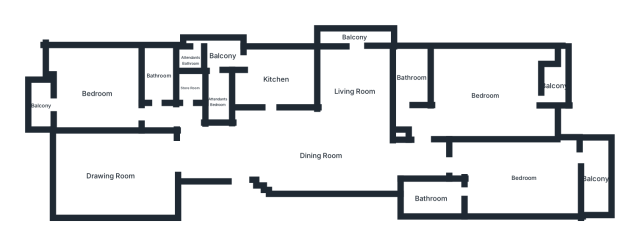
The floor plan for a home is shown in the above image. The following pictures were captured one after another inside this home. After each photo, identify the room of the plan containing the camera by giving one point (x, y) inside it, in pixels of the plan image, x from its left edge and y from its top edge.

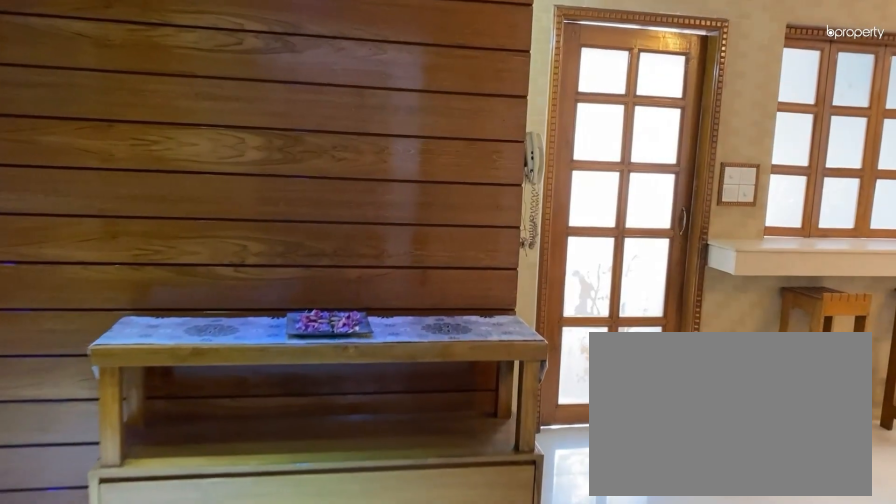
(243, 157)
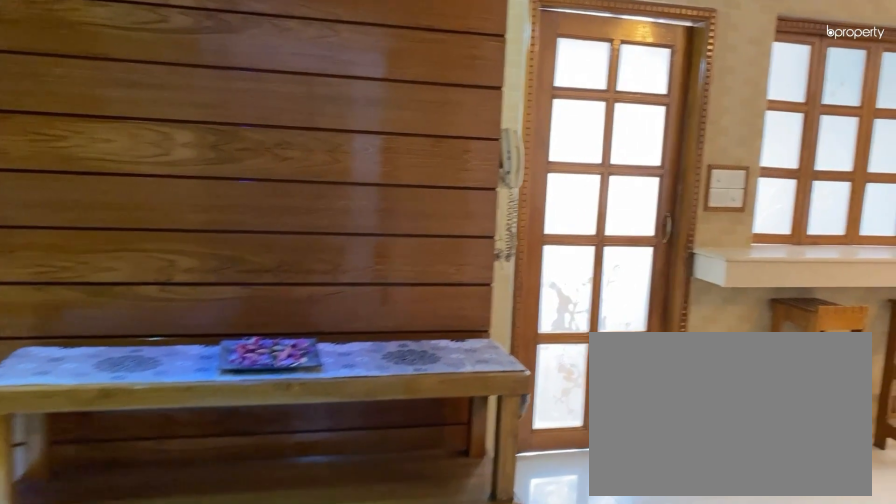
(243, 157)
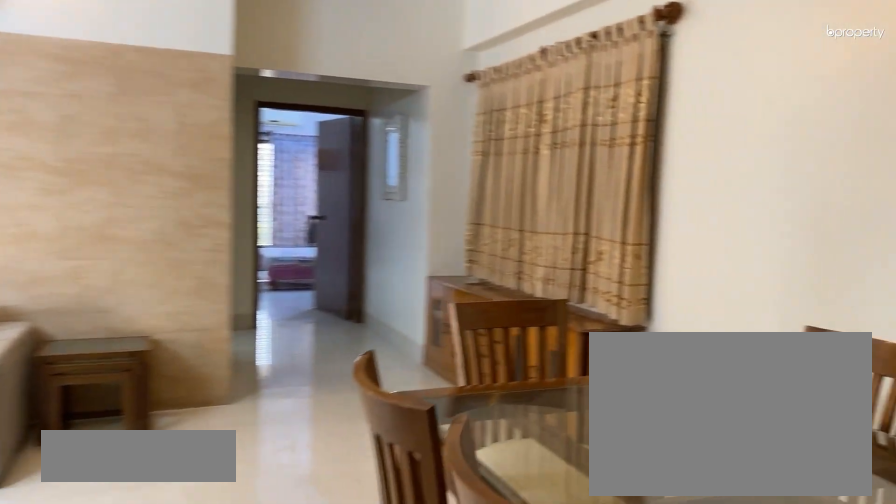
(321, 156)
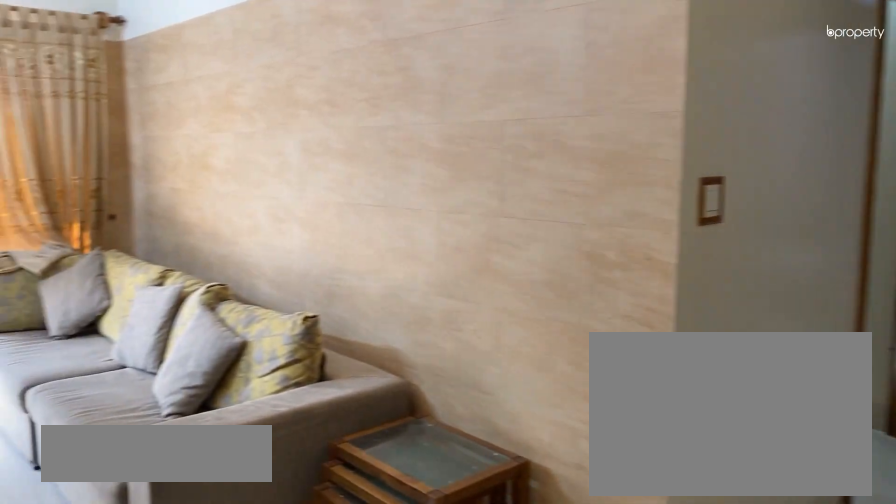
(354, 91)
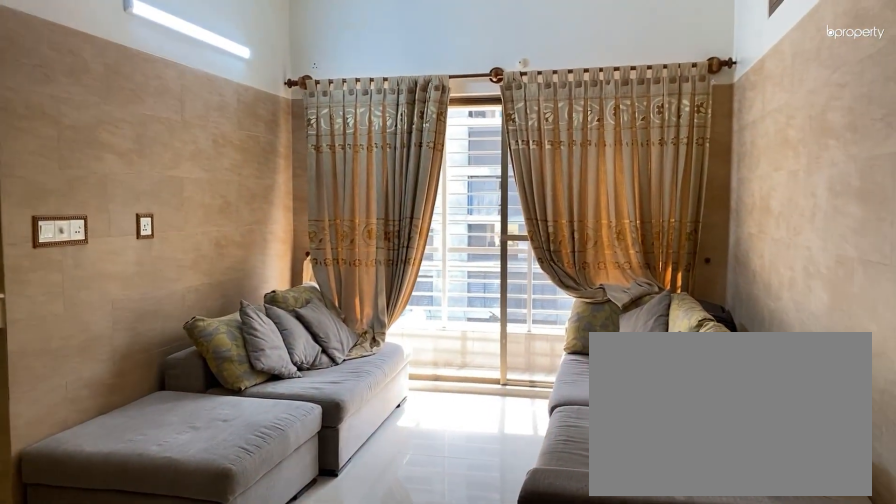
(354, 91)
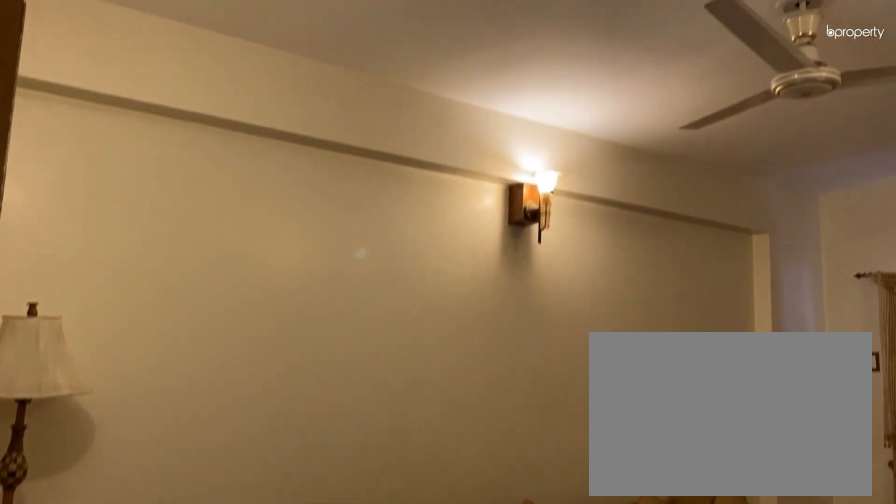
(110, 176)
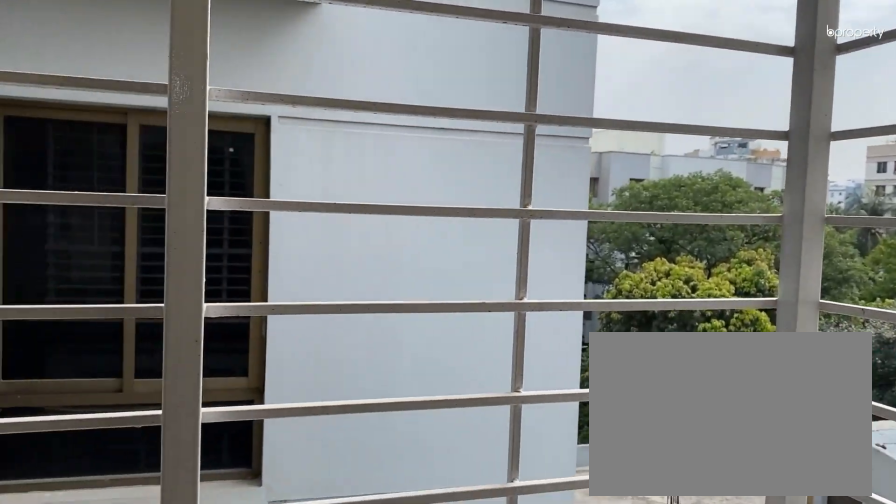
(40, 105)
